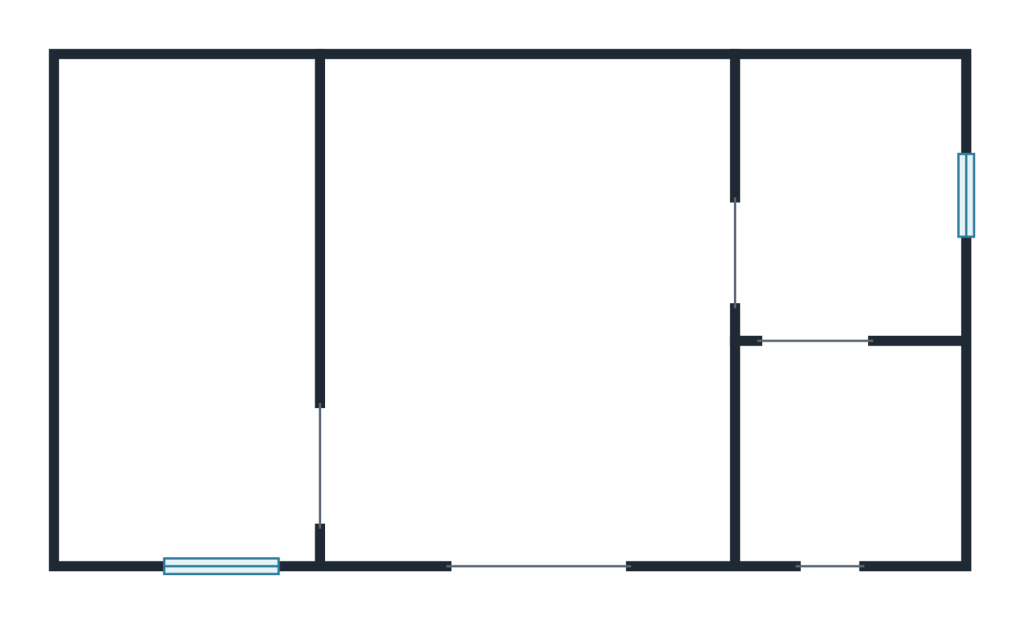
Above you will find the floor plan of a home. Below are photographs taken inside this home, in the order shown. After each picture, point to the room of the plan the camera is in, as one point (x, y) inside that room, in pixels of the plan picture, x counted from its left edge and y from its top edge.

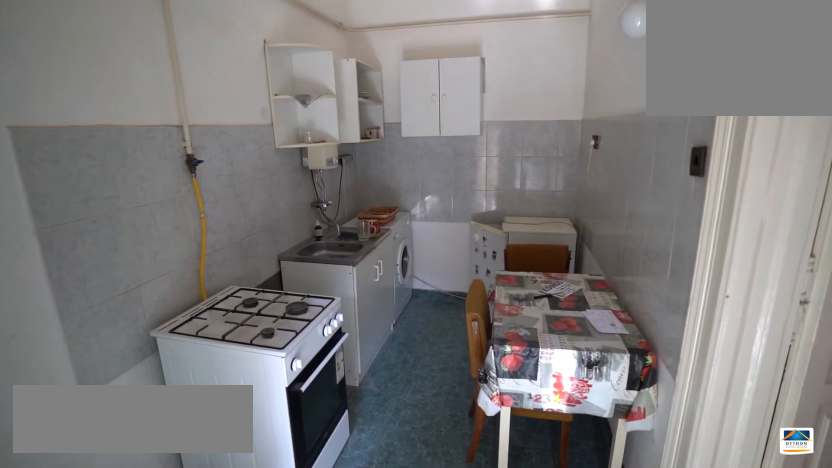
(179, 391)
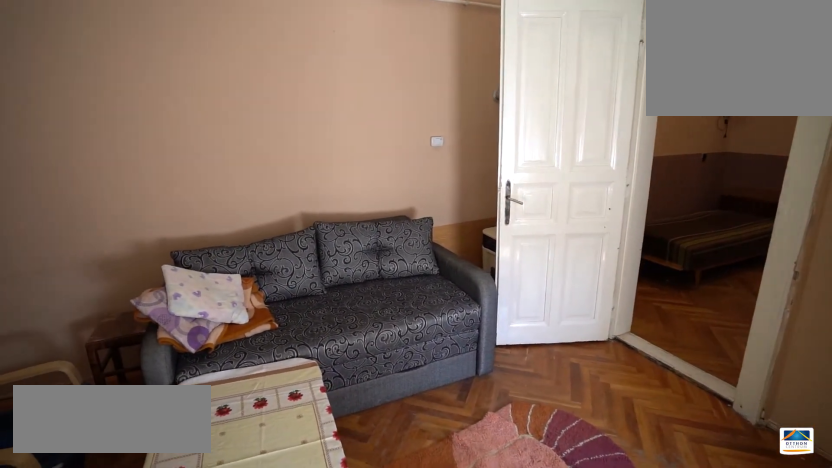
(525, 311)
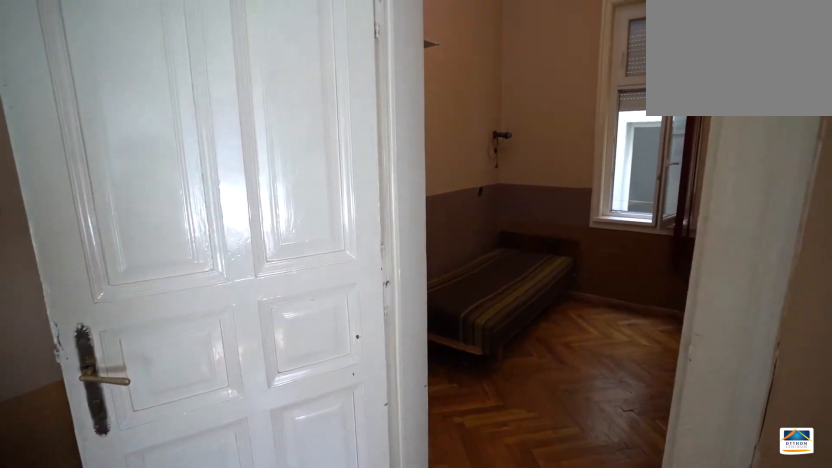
(847, 200)
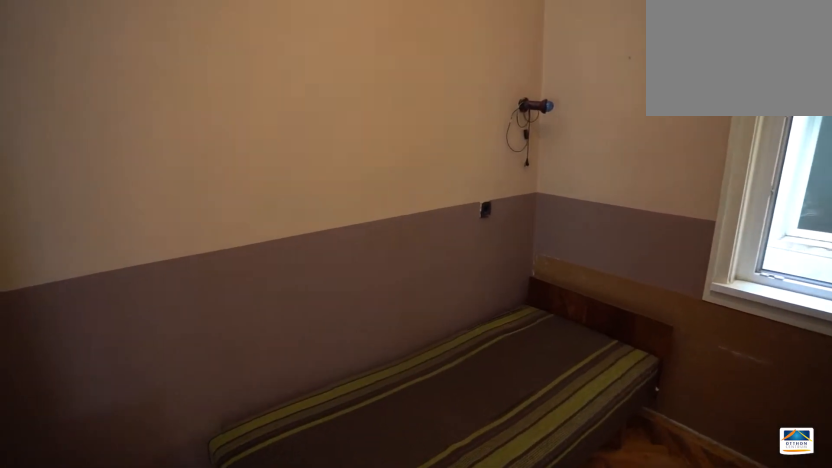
(846, 200)
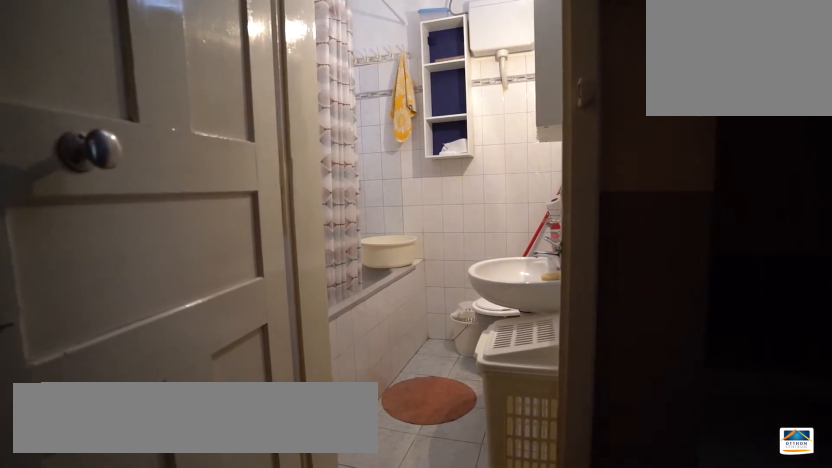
(847, 461)
